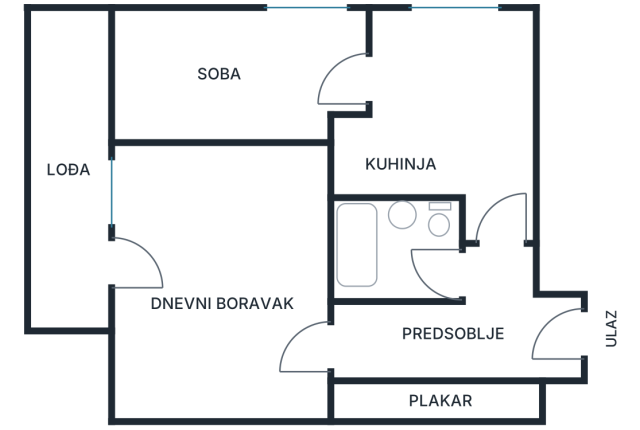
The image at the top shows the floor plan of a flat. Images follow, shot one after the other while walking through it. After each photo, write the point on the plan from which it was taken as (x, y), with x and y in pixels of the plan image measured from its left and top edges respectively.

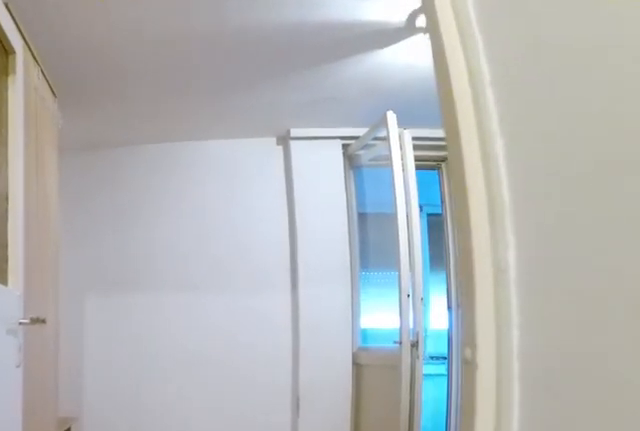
(374, 339)
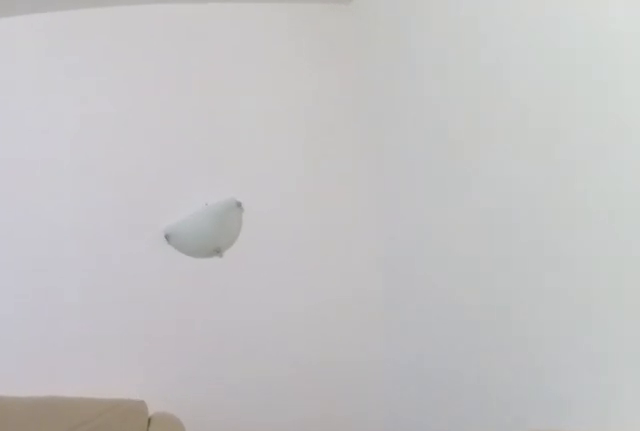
(312, 256)
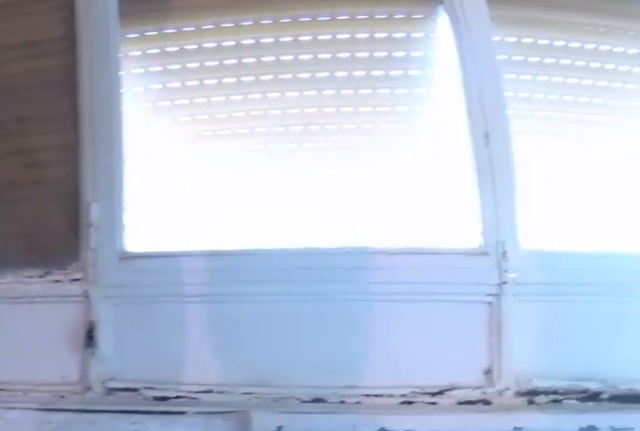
(114, 265)
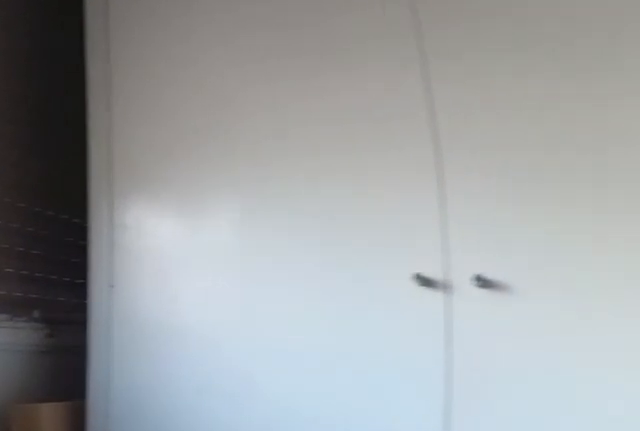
(65, 80)
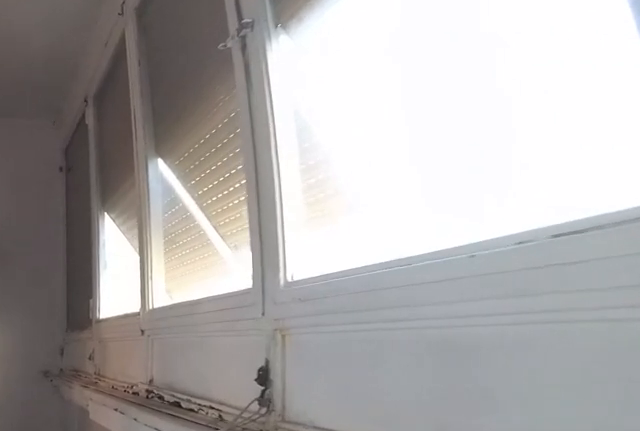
(63, 66)
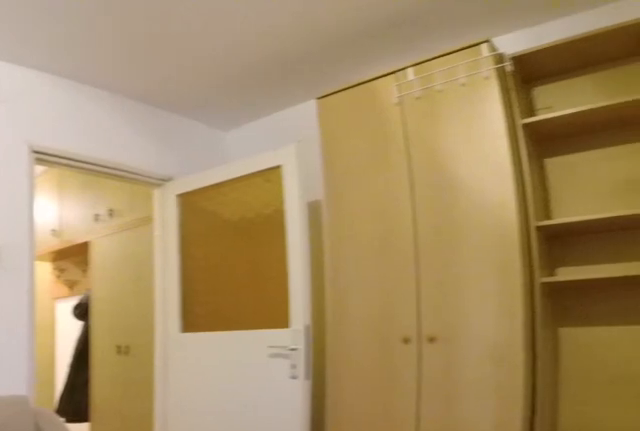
(155, 253)
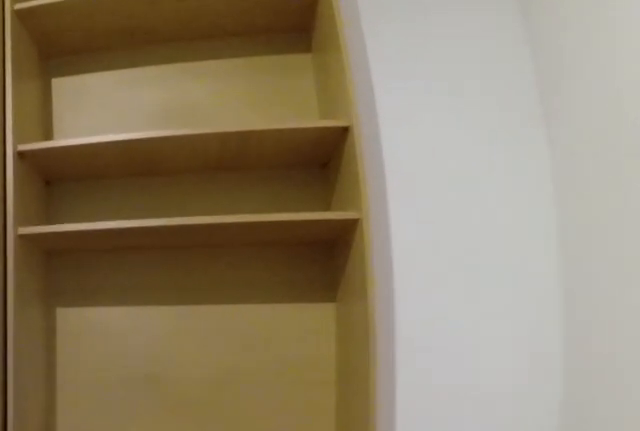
(156, 306)
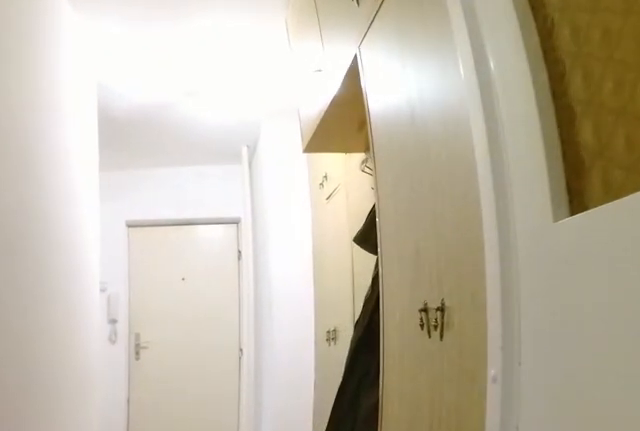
(286, 358)
